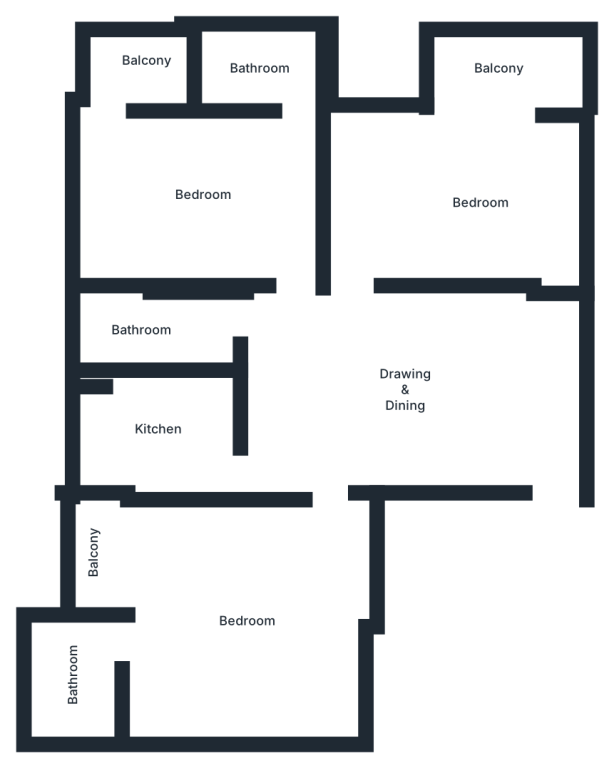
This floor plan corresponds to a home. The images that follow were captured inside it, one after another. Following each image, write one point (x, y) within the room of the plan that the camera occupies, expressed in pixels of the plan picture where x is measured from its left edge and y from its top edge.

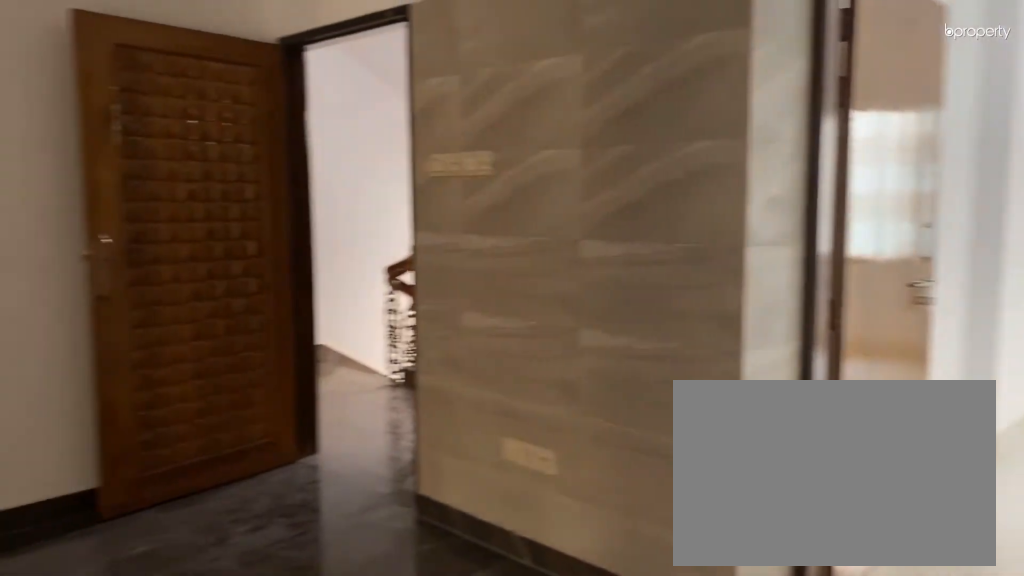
(407, 373)
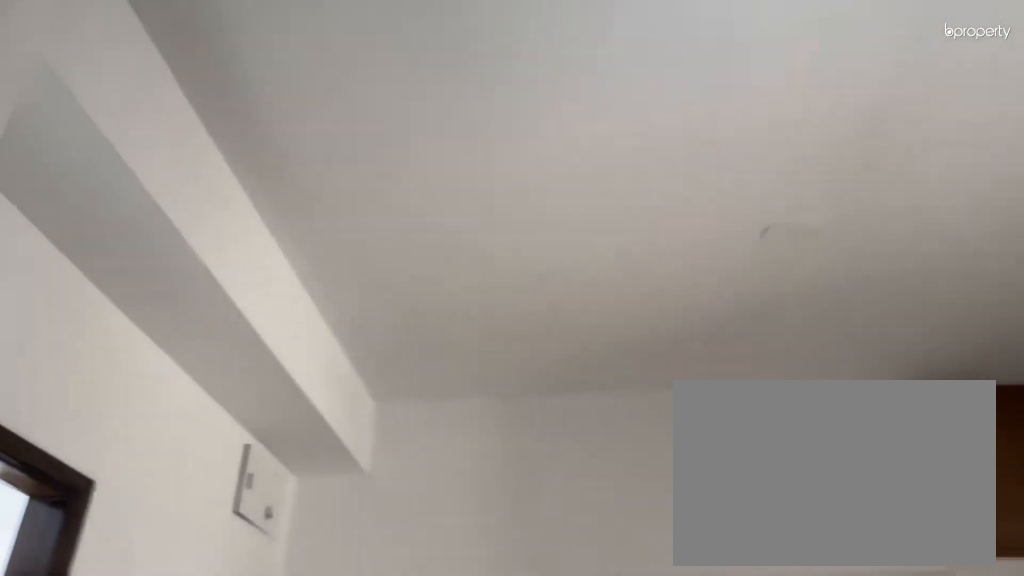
(407, 373)
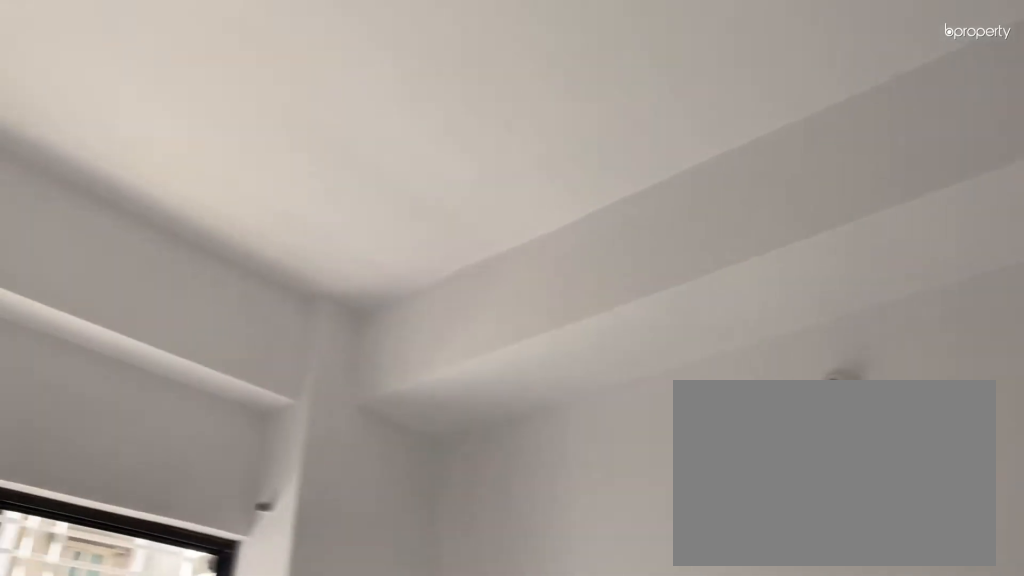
(485, 199)
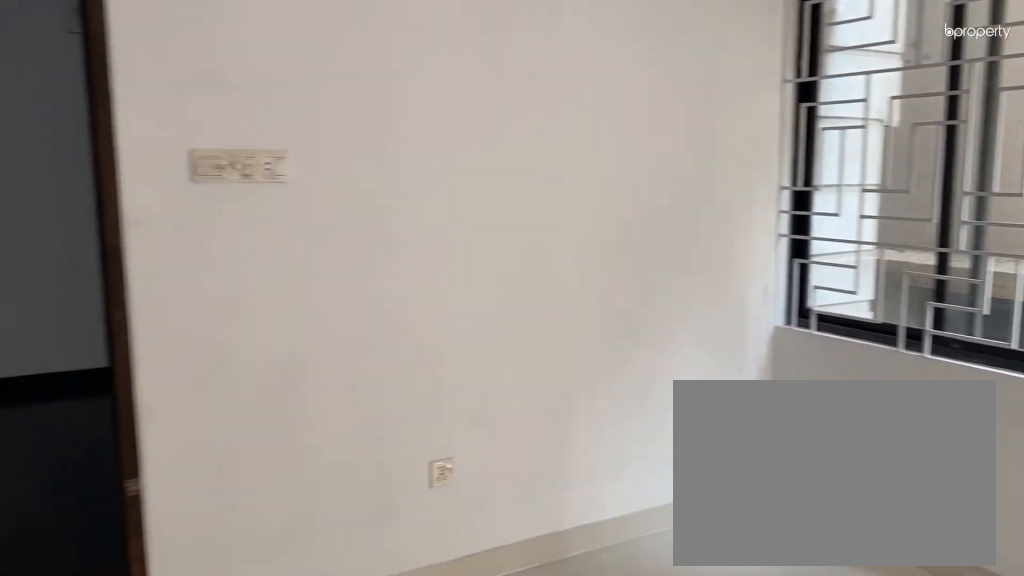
(210, 190)
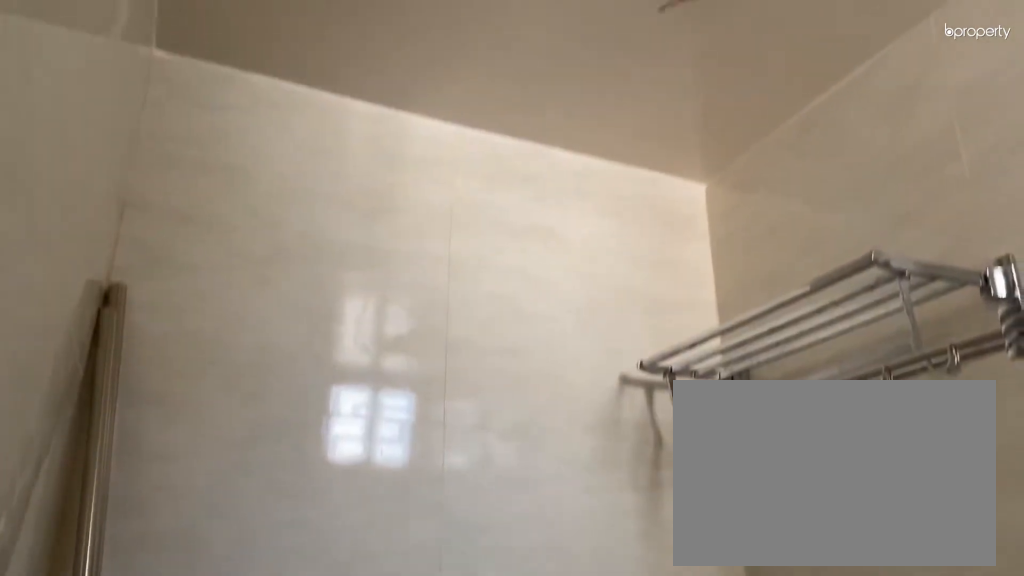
(259, 63)
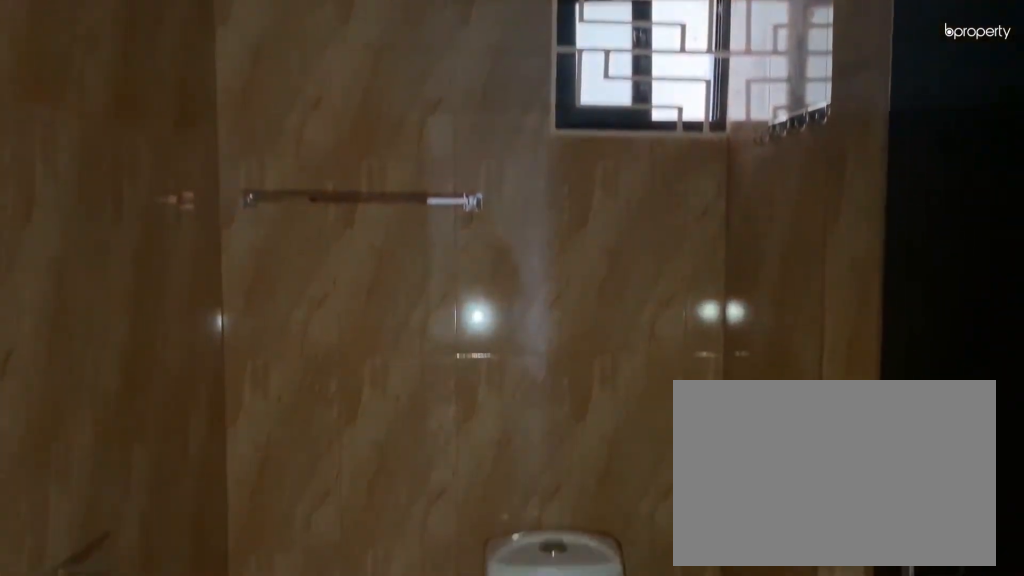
(157, 329)
